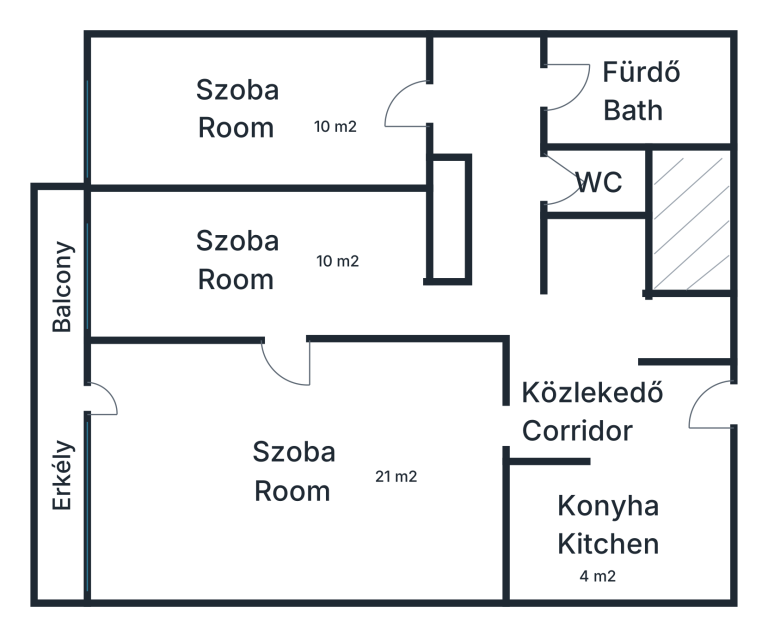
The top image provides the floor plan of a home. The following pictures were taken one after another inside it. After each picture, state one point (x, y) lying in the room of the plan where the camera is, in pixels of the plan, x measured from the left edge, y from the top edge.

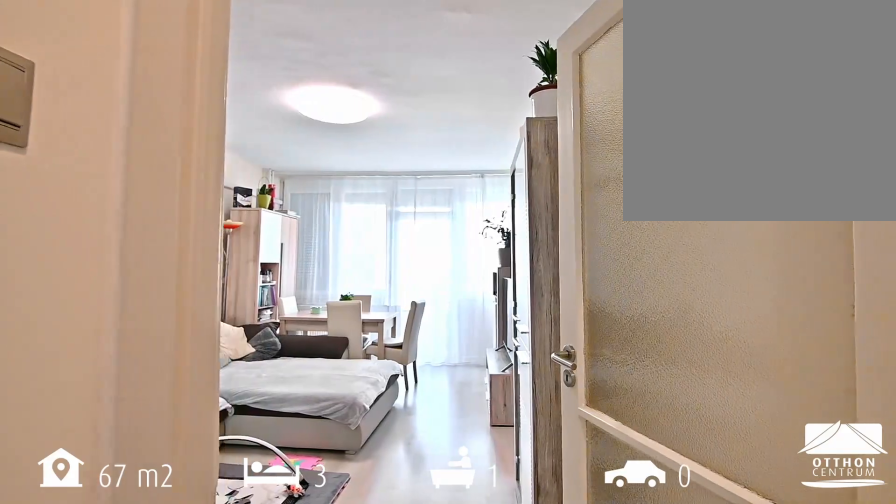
(529, 424)
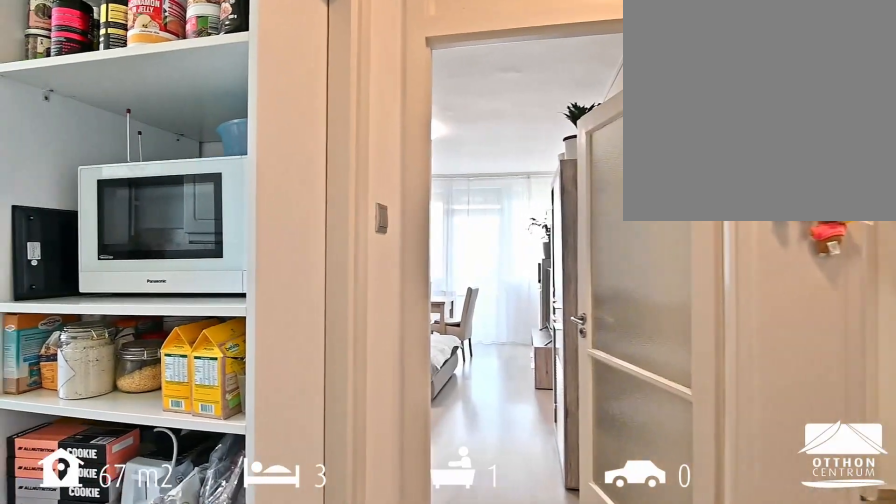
(610, 523)
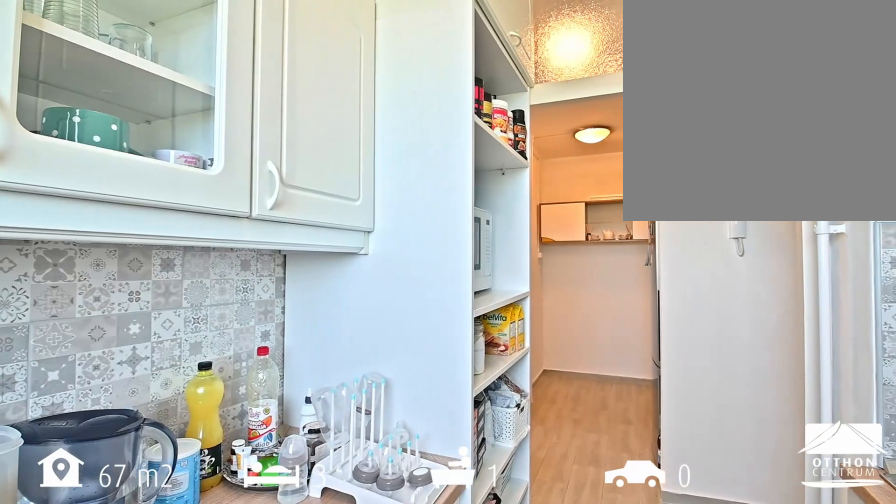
(610, 523)
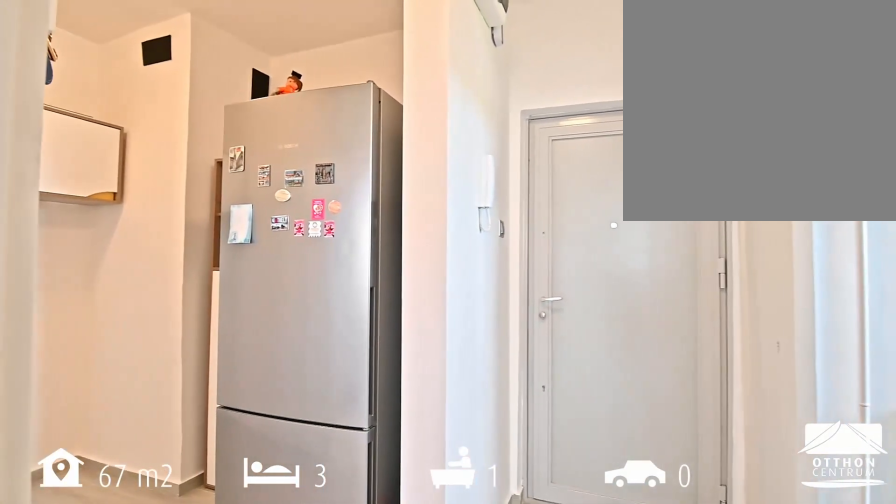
(692, 329)
